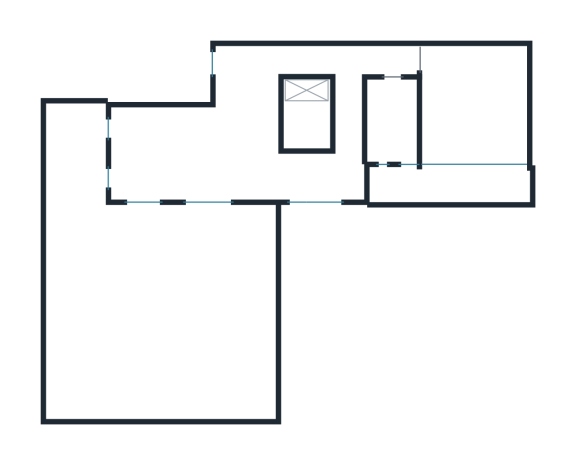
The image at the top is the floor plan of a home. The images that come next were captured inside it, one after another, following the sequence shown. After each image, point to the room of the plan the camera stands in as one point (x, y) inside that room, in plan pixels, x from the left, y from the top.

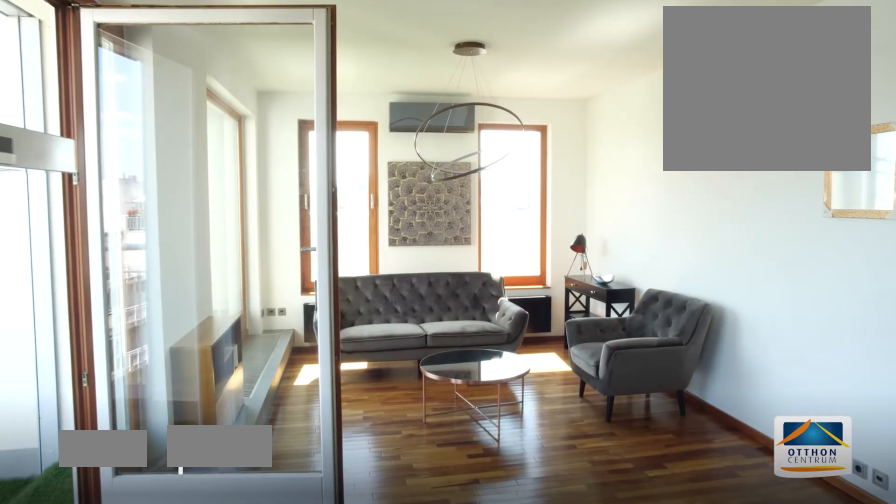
(168, 150)
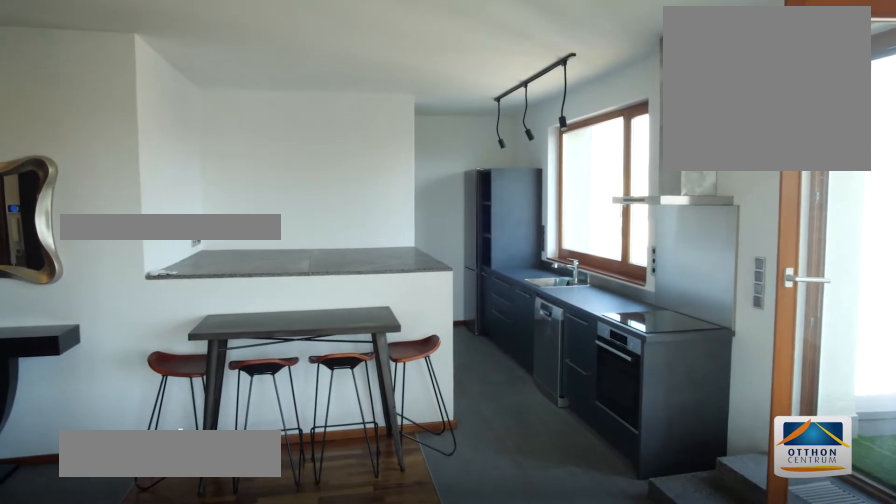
(305, 177)
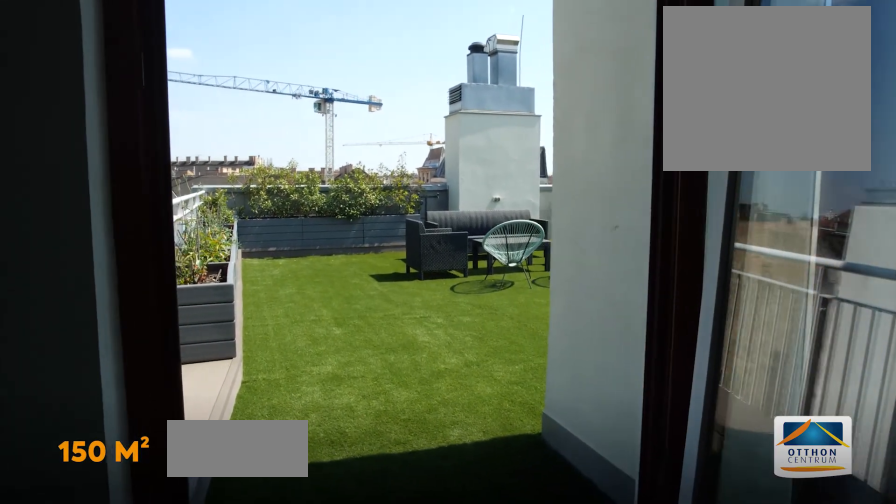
(147, 322)
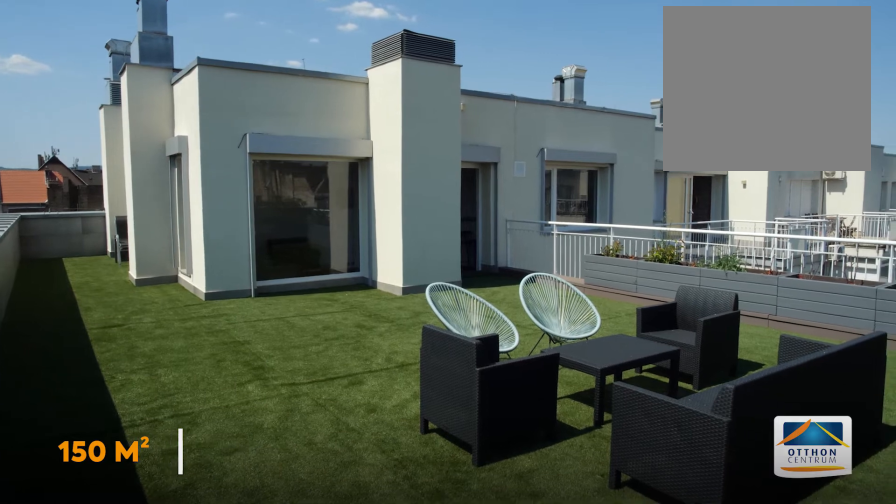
(147, 322)
